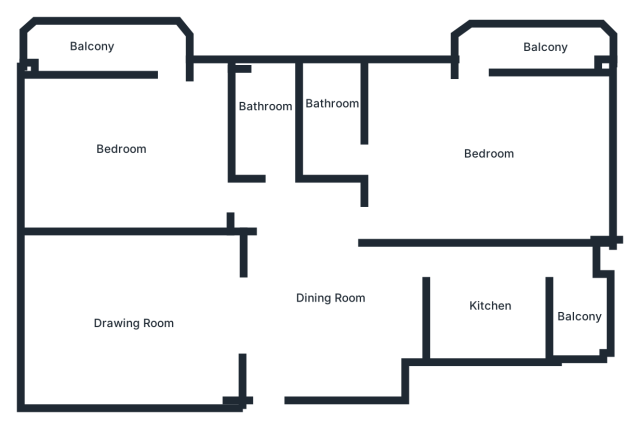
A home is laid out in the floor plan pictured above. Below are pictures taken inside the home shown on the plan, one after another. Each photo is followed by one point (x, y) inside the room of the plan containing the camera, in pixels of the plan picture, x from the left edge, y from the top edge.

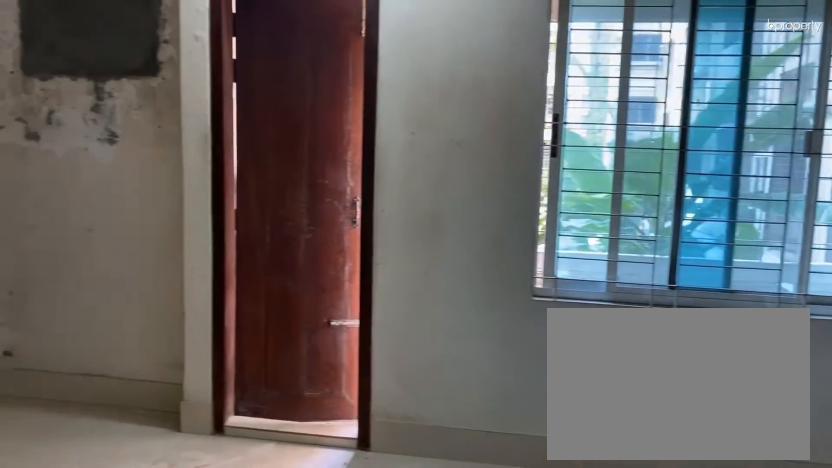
(489, 146)
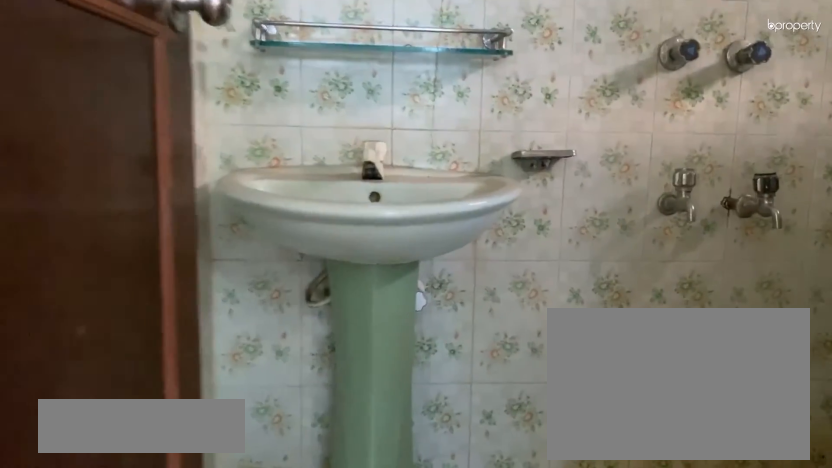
(329, 111)
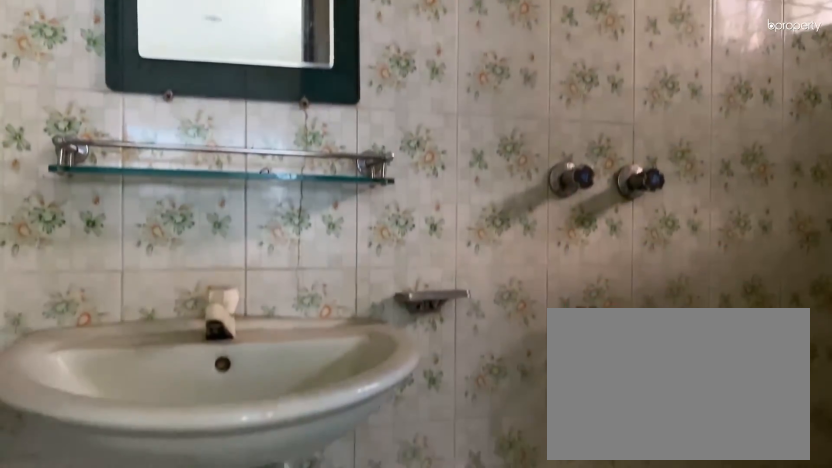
(329, 111)
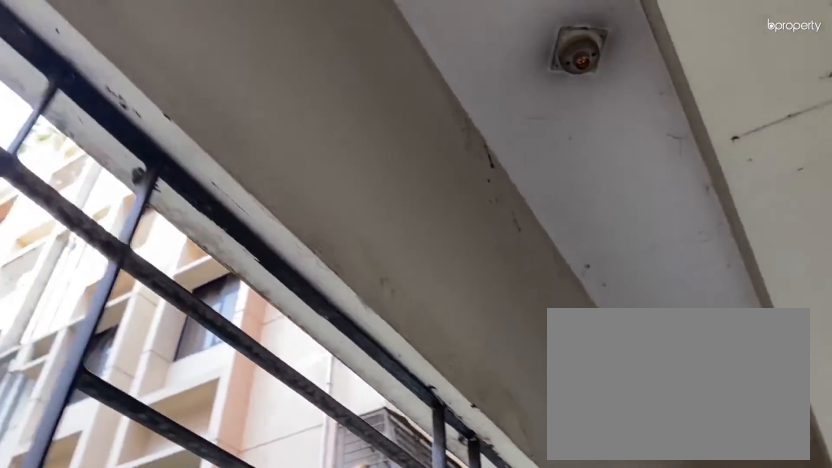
(524, 43)
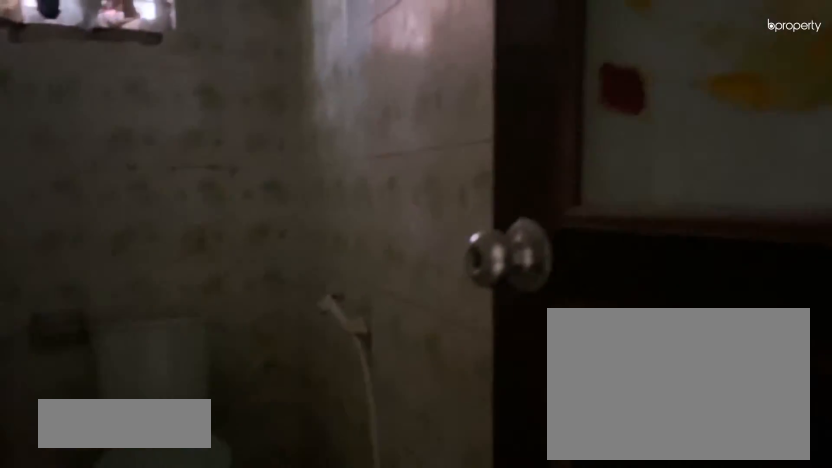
(259, 111)
